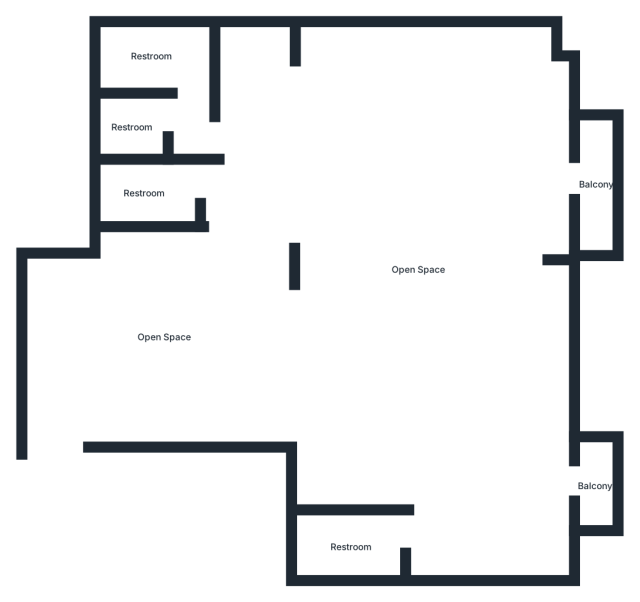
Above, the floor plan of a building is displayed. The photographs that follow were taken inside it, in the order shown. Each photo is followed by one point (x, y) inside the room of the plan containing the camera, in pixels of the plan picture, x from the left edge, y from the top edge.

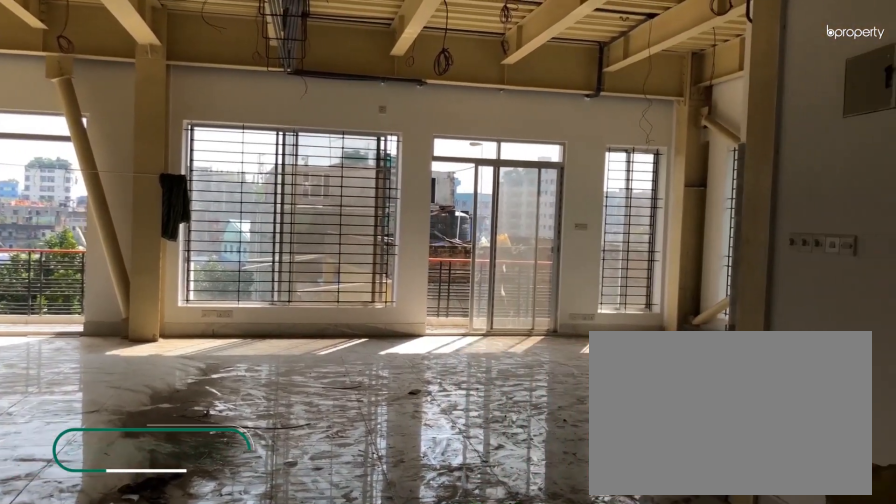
(167, 339)
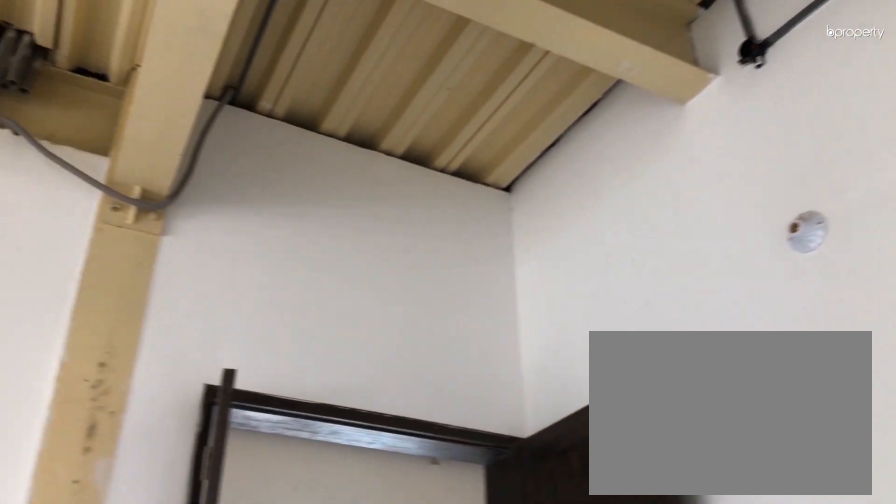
(167, 339)
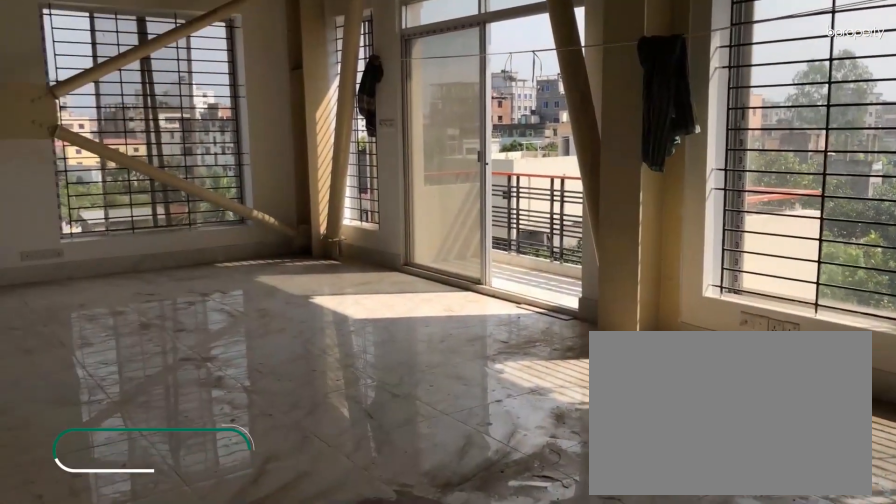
(415, 268)
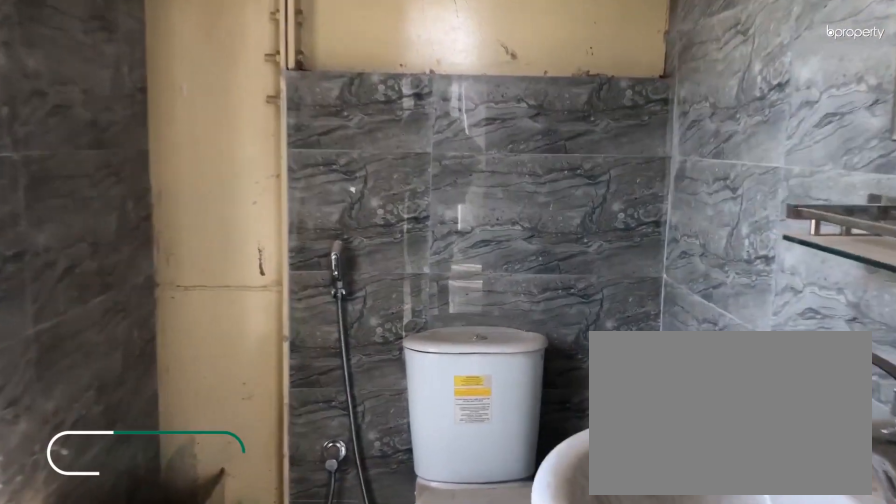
(344, 547)
